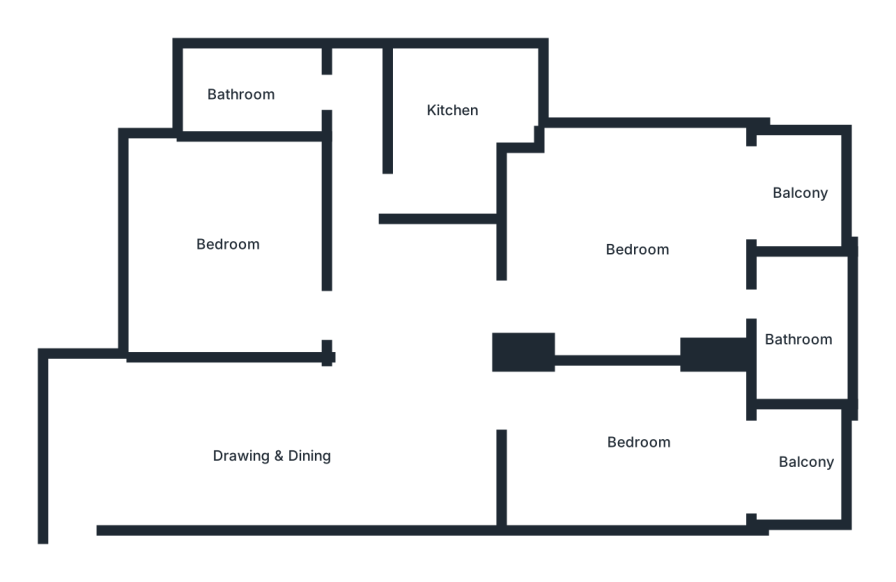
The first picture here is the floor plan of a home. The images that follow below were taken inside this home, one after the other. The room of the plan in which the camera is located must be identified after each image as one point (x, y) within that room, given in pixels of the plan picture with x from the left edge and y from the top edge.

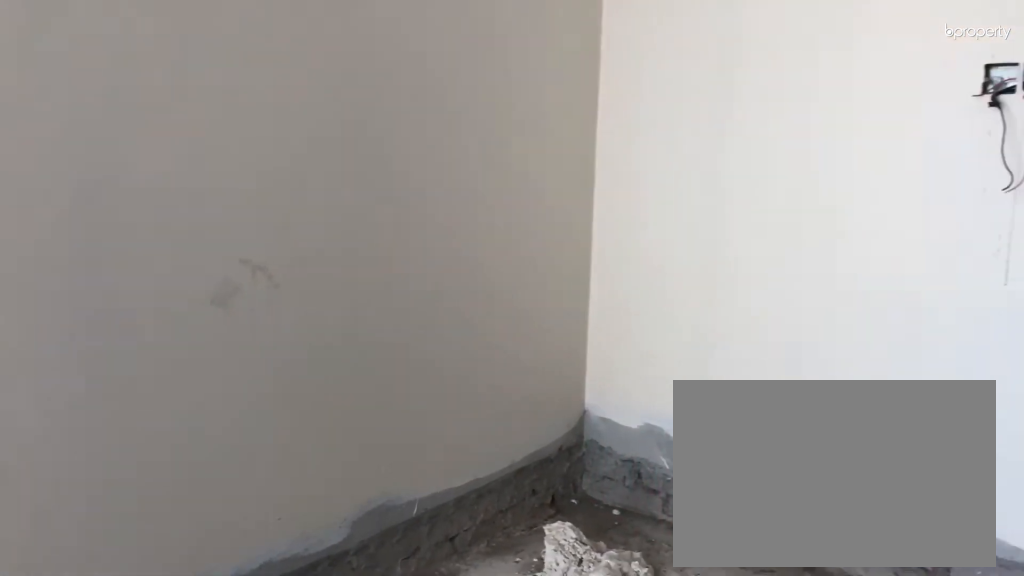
(662, 430)
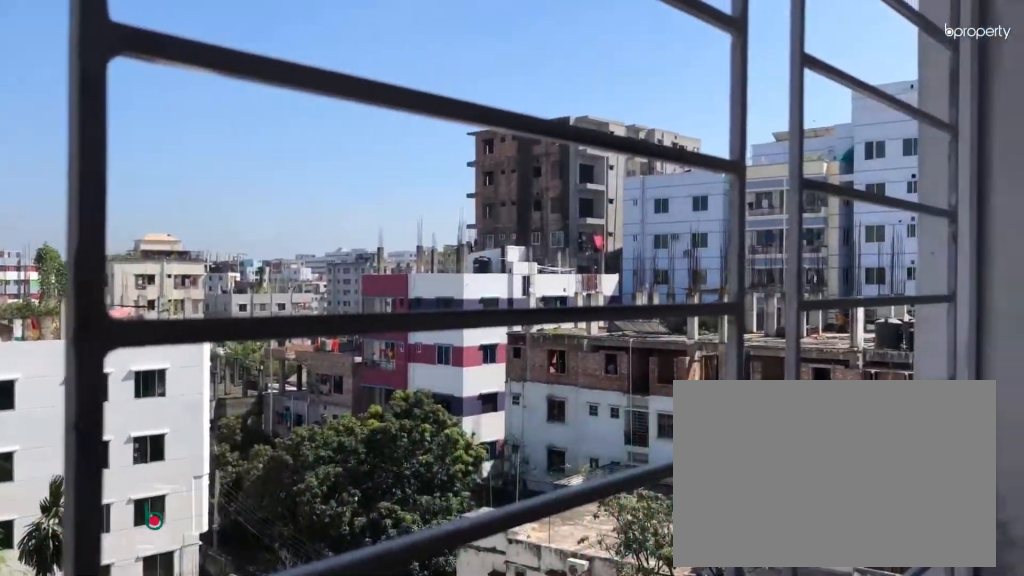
(800, 471)
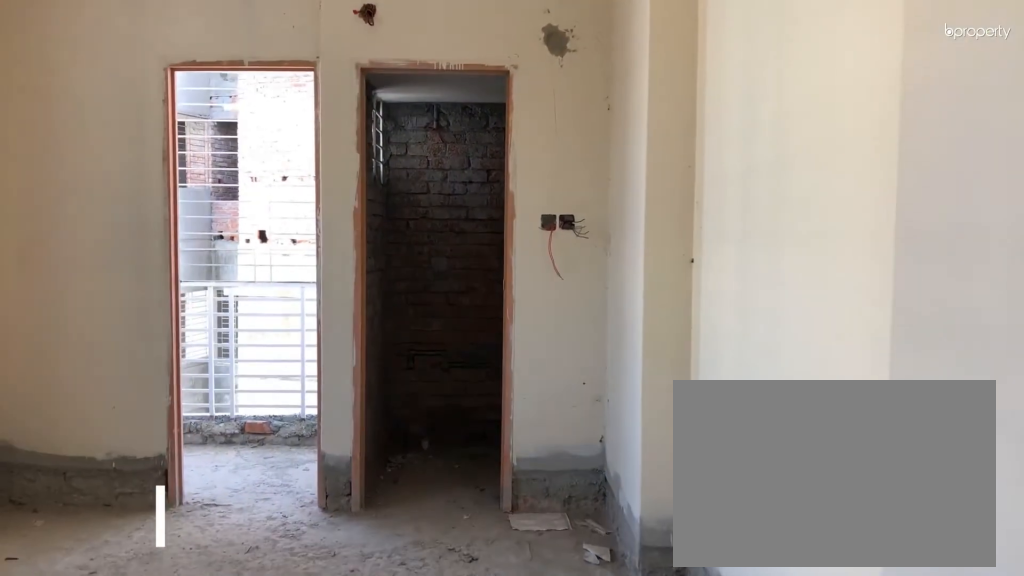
(525, 295)
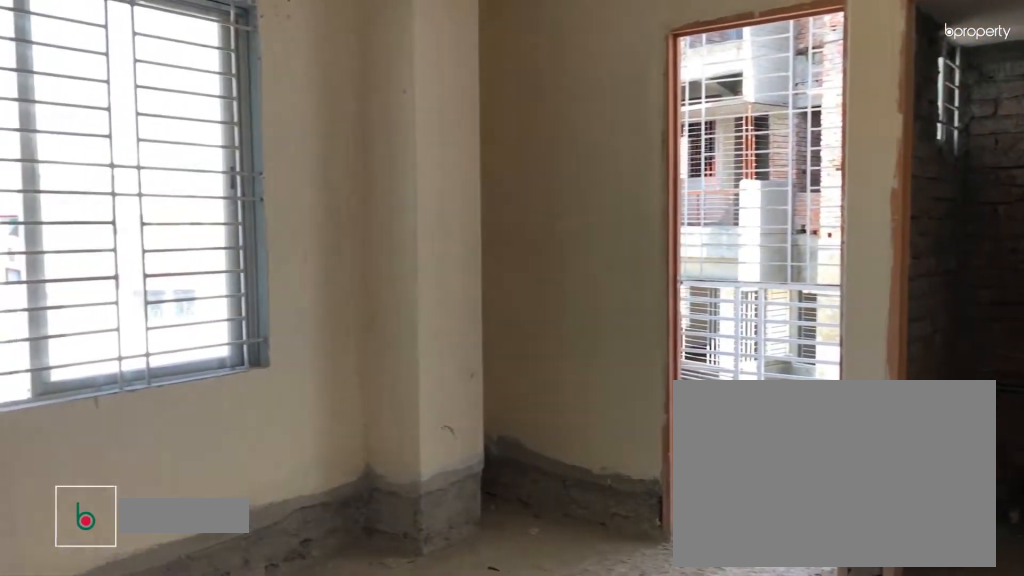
(638, 242)
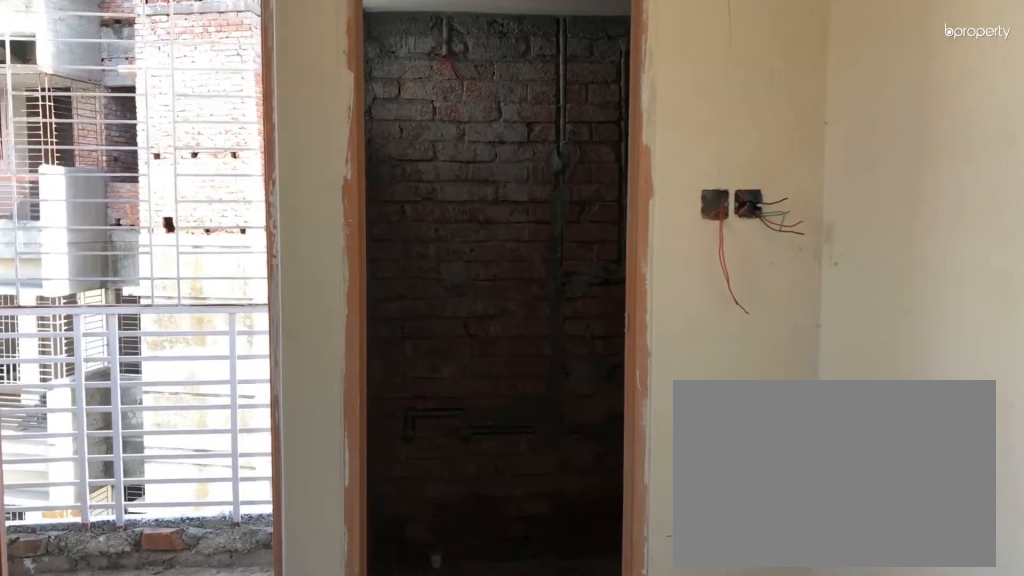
(698, 277)
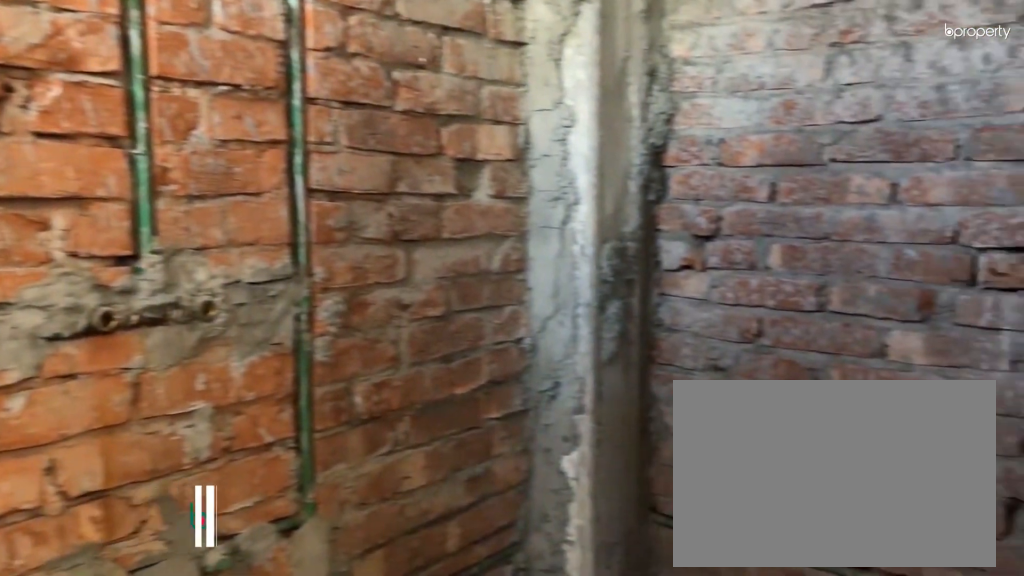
(801, 335)
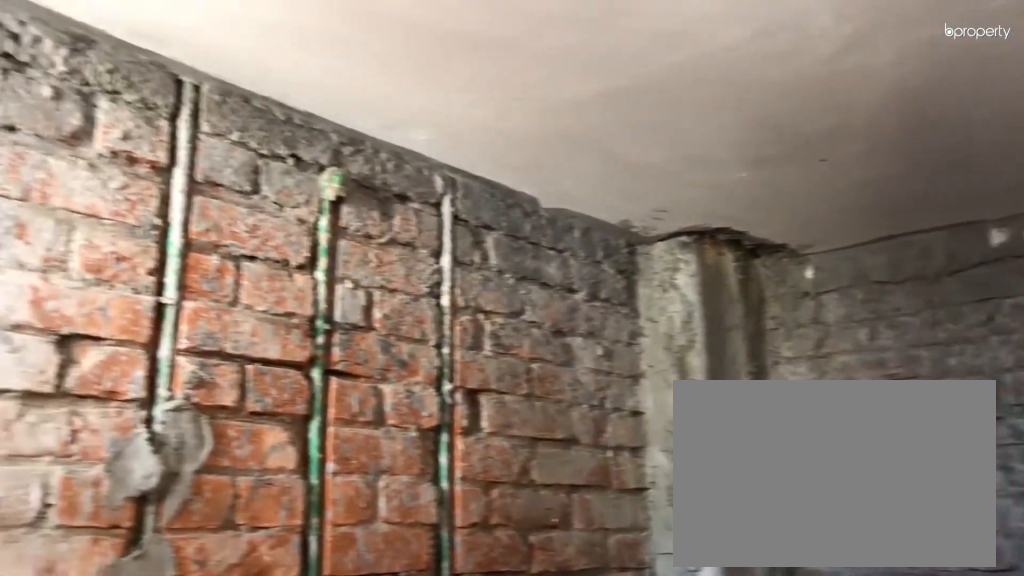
(802, 336)
